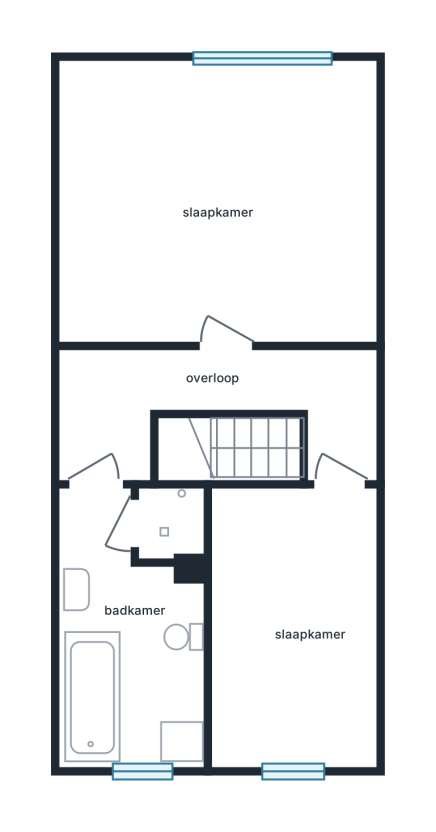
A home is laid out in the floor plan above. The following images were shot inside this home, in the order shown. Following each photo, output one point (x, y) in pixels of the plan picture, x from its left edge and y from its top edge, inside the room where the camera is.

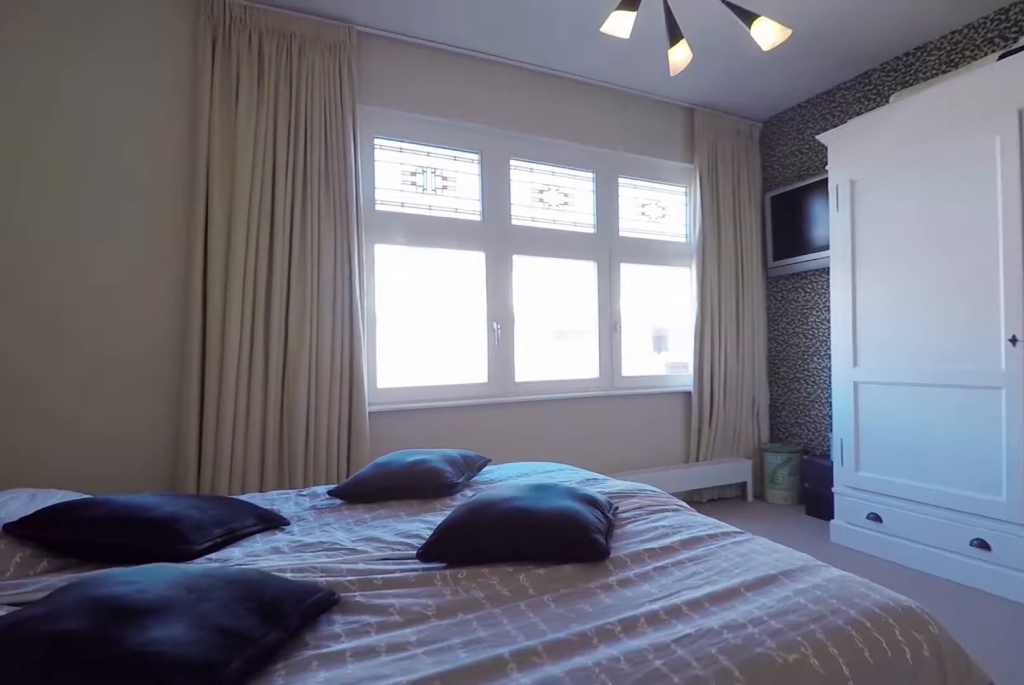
(199, 203)
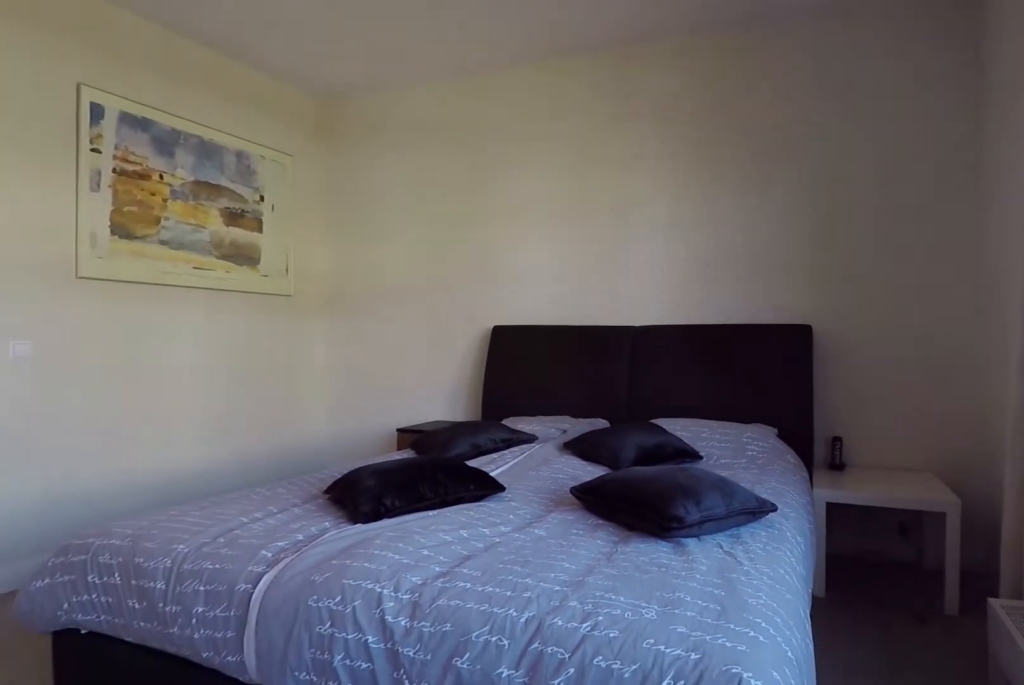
(199, 203)
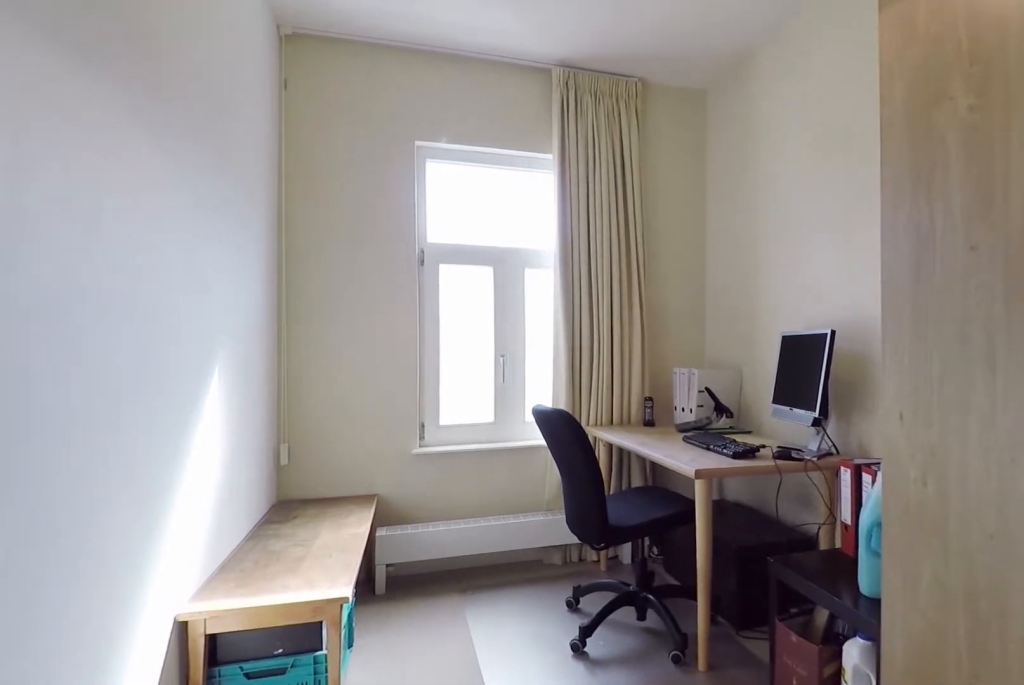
(293, 624)
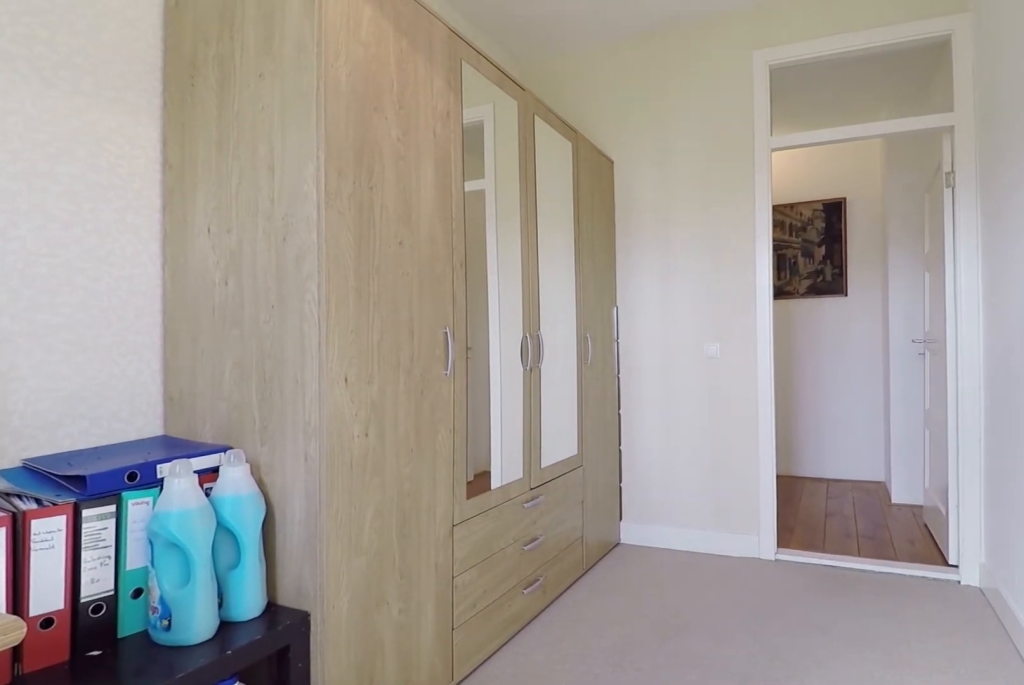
(293, 624)
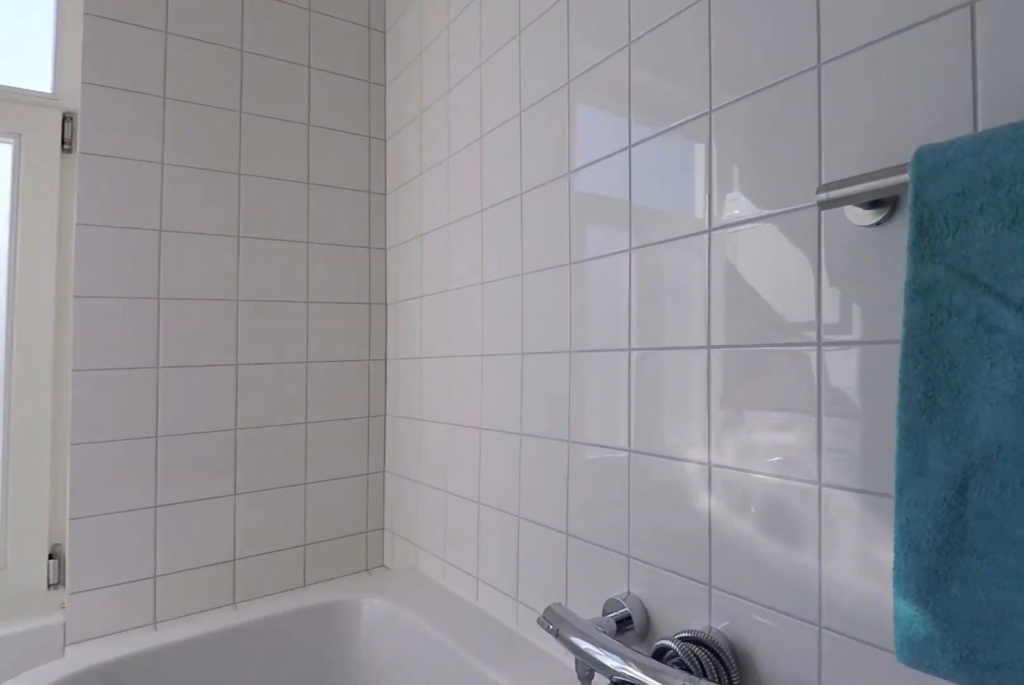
(112, 688)
